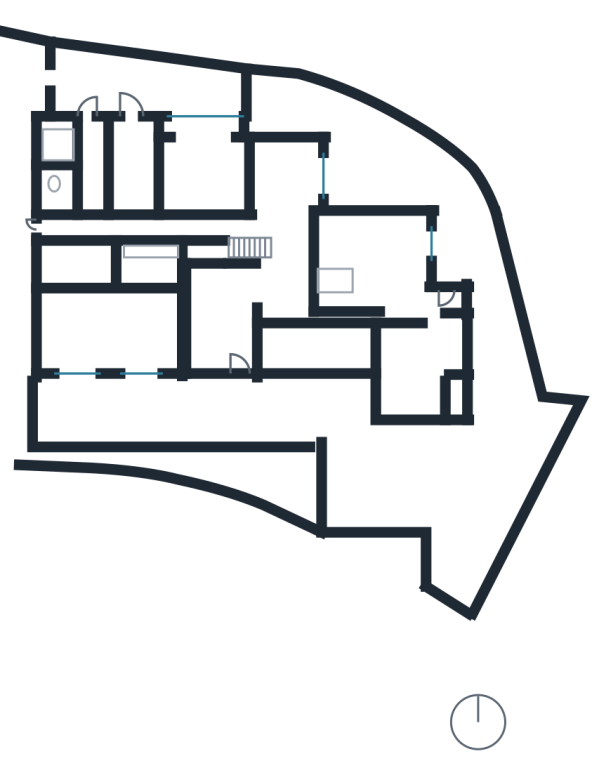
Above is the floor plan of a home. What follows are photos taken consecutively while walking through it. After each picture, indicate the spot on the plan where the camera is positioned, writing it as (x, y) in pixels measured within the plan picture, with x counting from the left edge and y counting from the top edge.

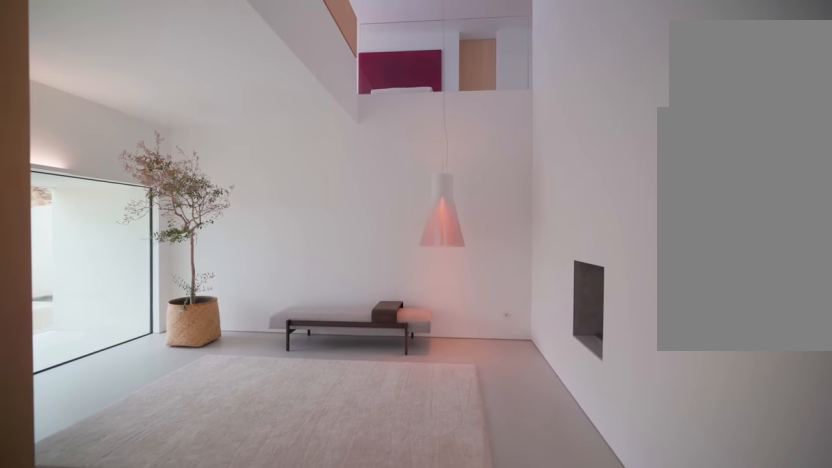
(251, 292)
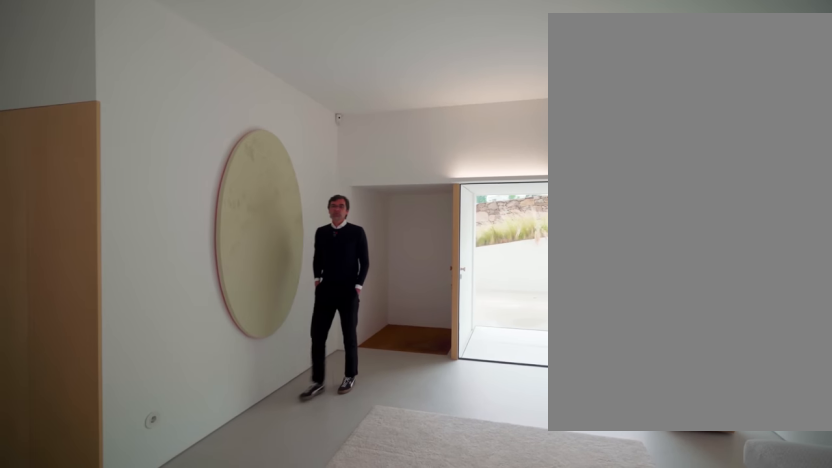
(209, 281)
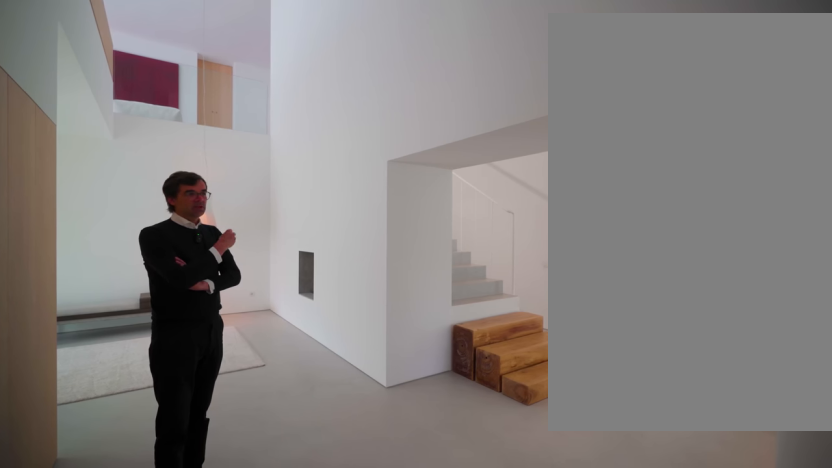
(299, 285)
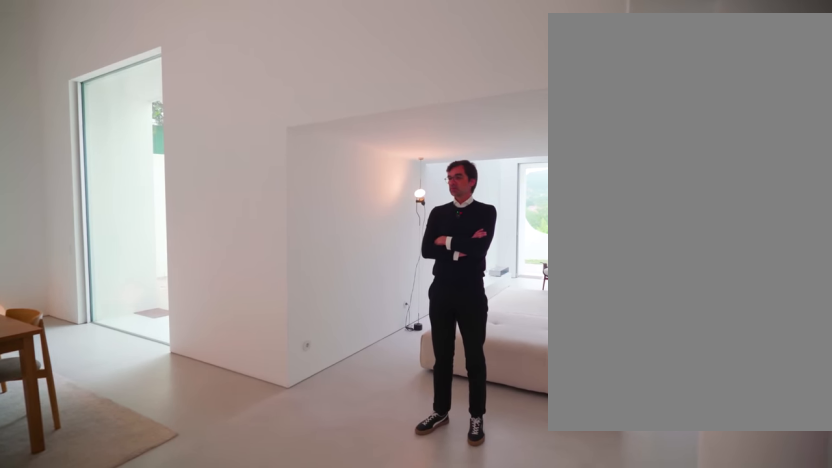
(281, 257)
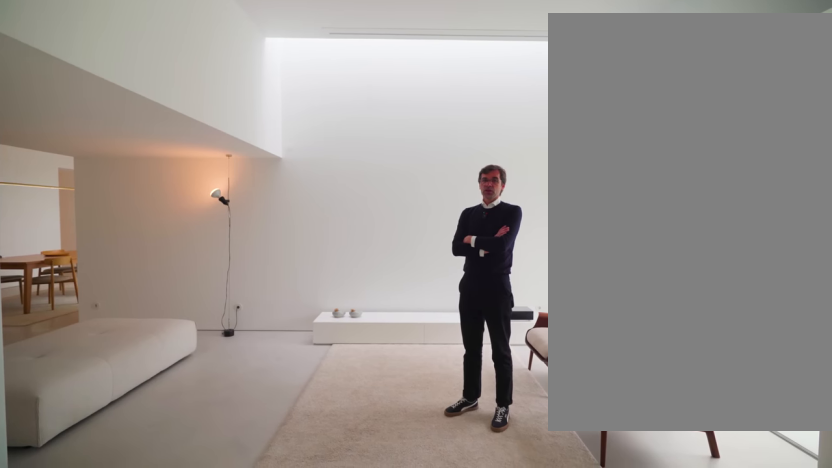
(402, 271)
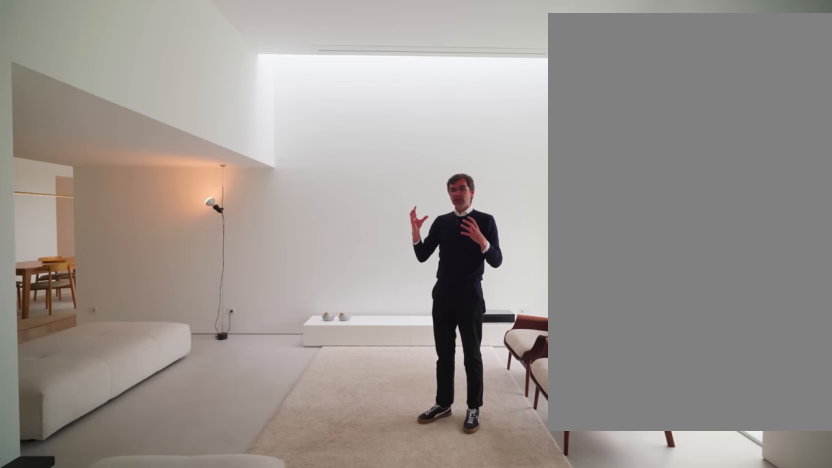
(395, 273)
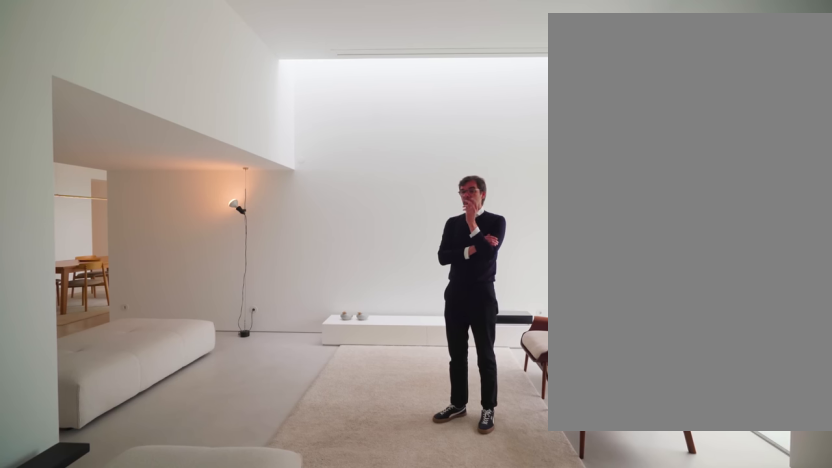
(396, 272)
